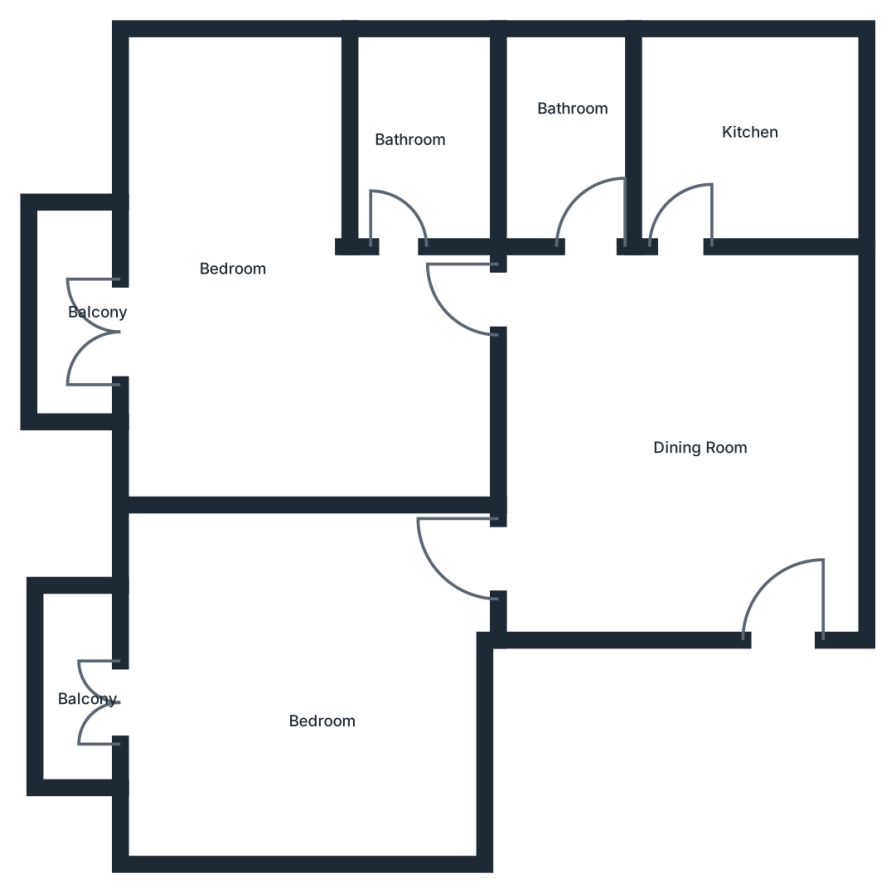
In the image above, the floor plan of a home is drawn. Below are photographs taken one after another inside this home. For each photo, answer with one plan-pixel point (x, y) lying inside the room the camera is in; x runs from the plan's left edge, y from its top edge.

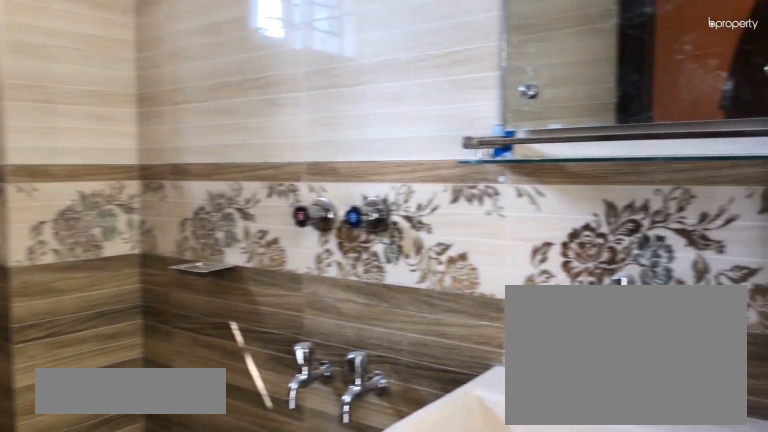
(407, 144)
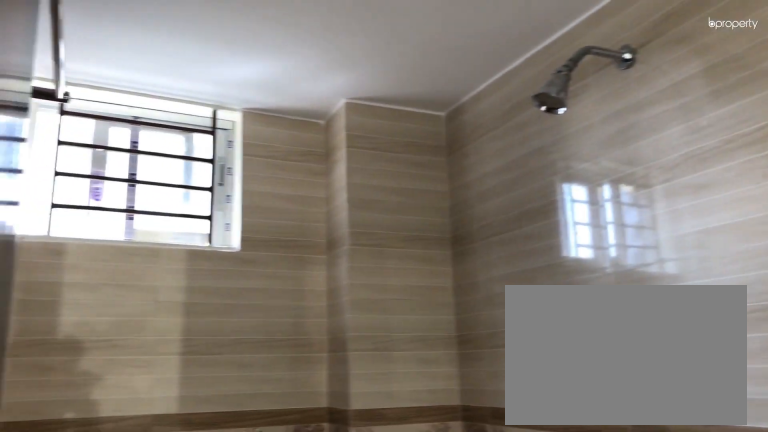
(407, 144)
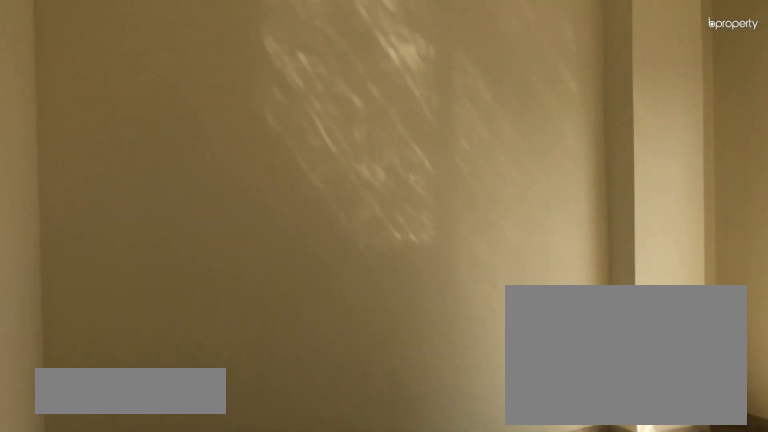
(296, 694)
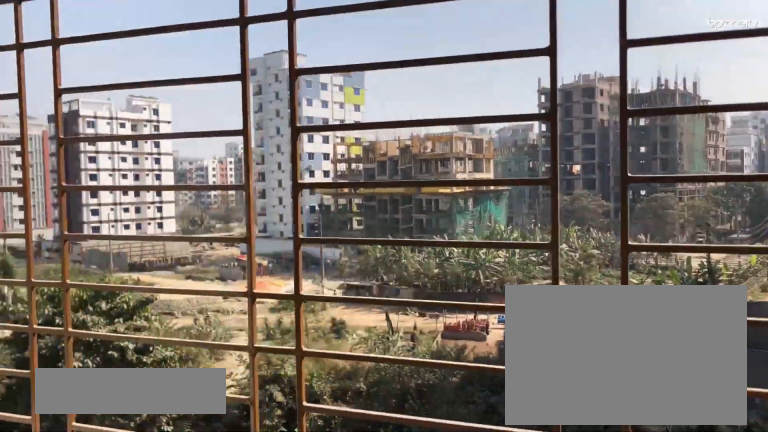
(78, 692)
